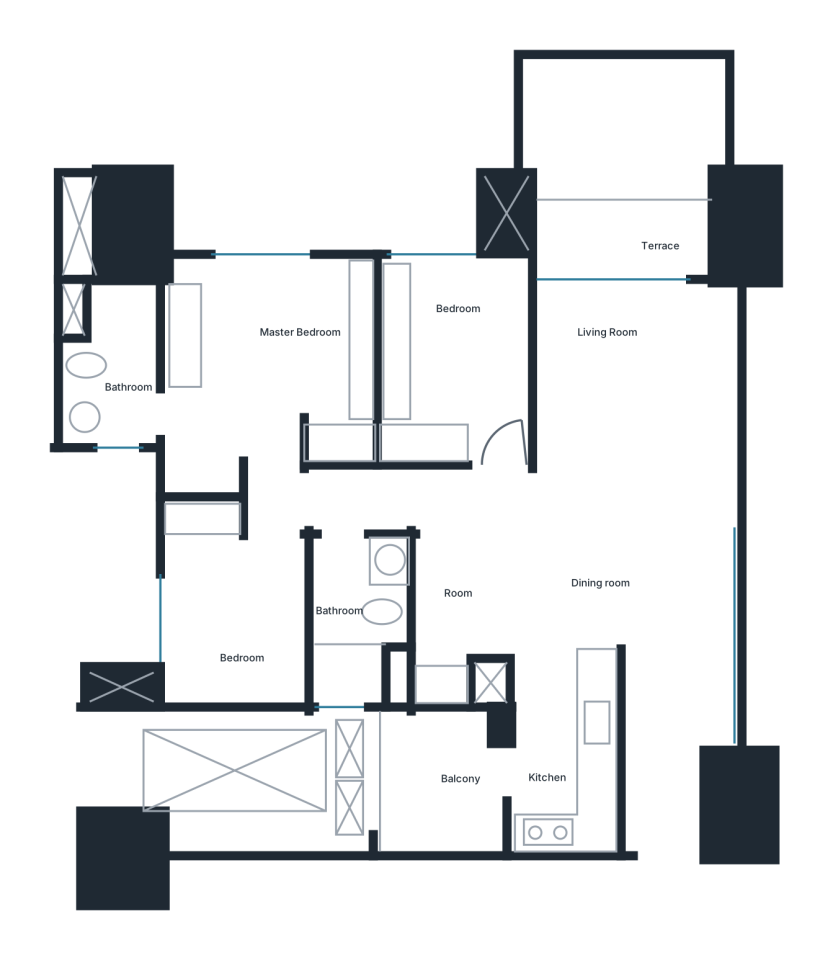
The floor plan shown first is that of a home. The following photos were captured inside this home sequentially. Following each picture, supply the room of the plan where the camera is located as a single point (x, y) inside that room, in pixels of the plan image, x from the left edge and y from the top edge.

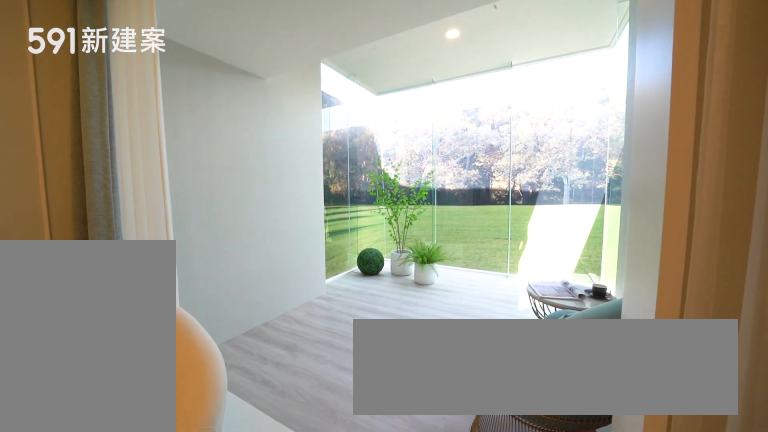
(632, 167)
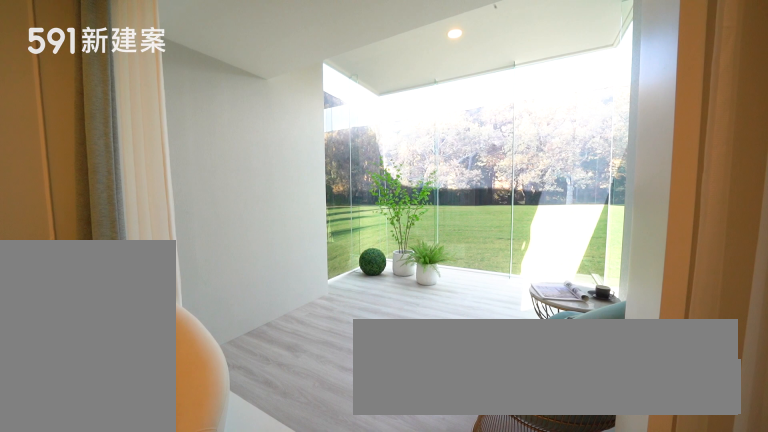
(632, 167)
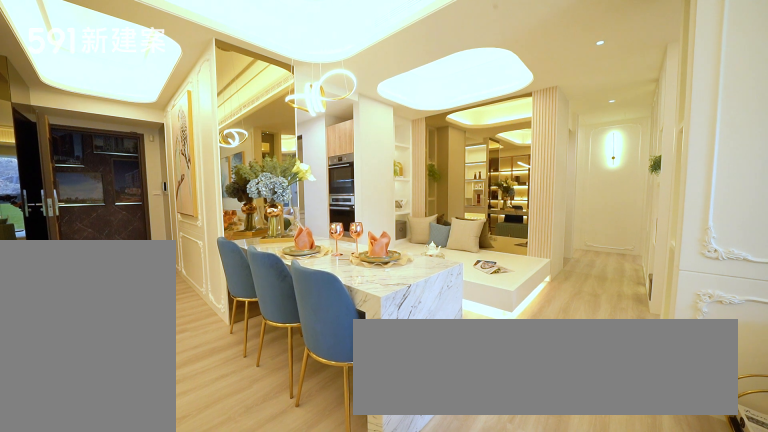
(604, 575)
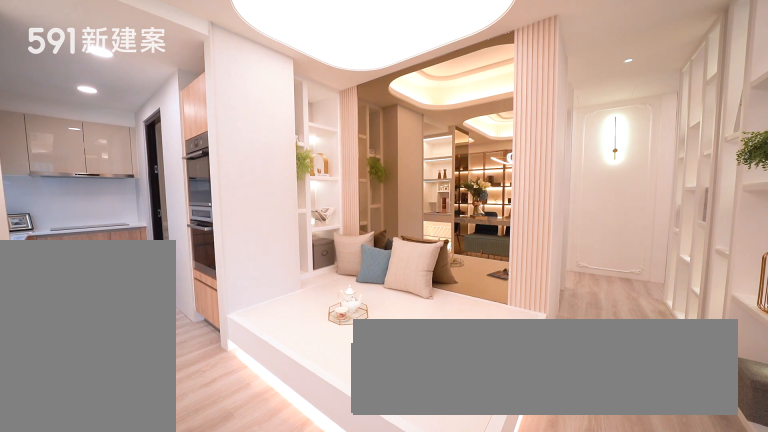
(456, 615)
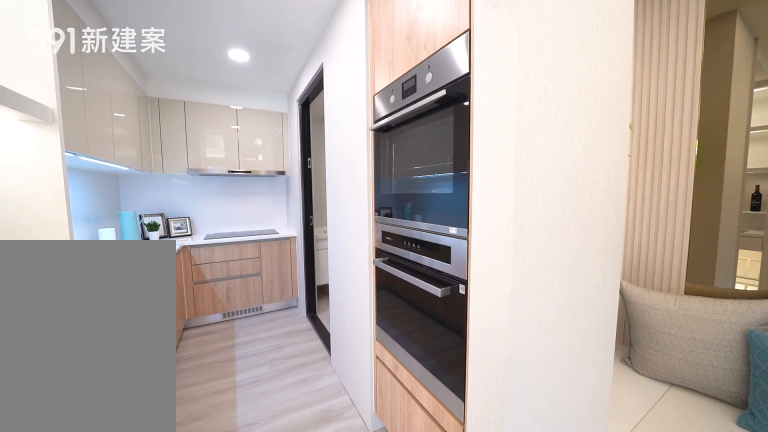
(567, 750)
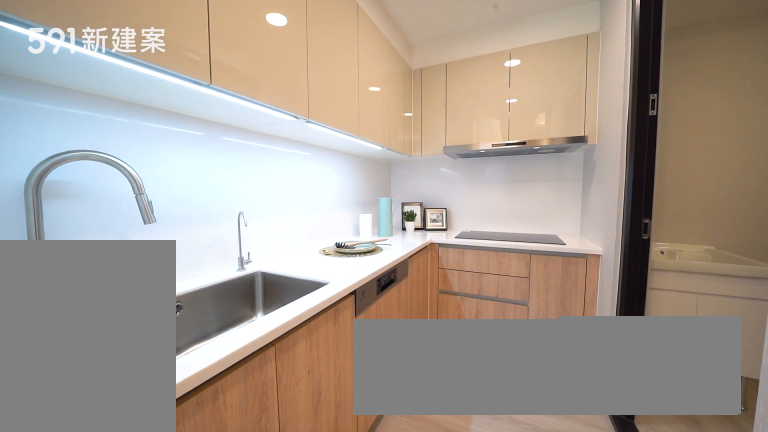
(567, 750)
